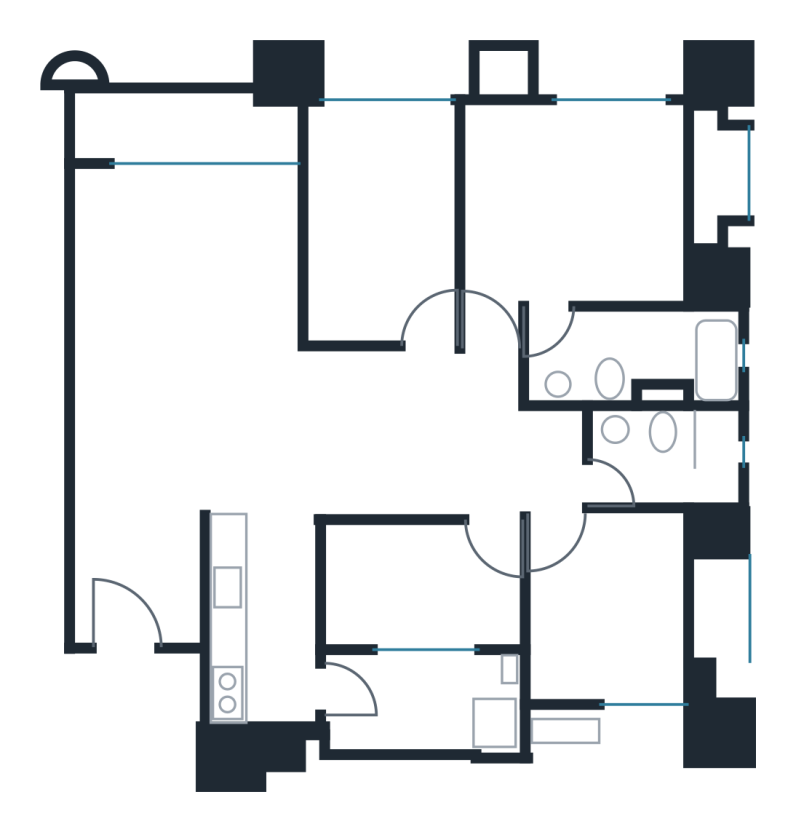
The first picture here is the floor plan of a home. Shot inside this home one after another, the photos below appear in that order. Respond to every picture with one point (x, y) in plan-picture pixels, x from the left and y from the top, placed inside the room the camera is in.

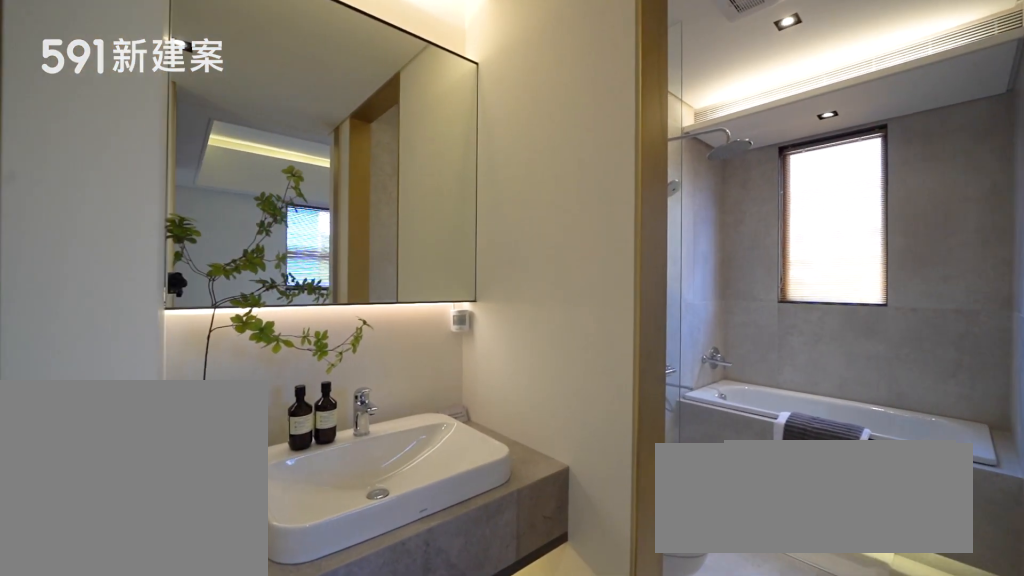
(674, 455)
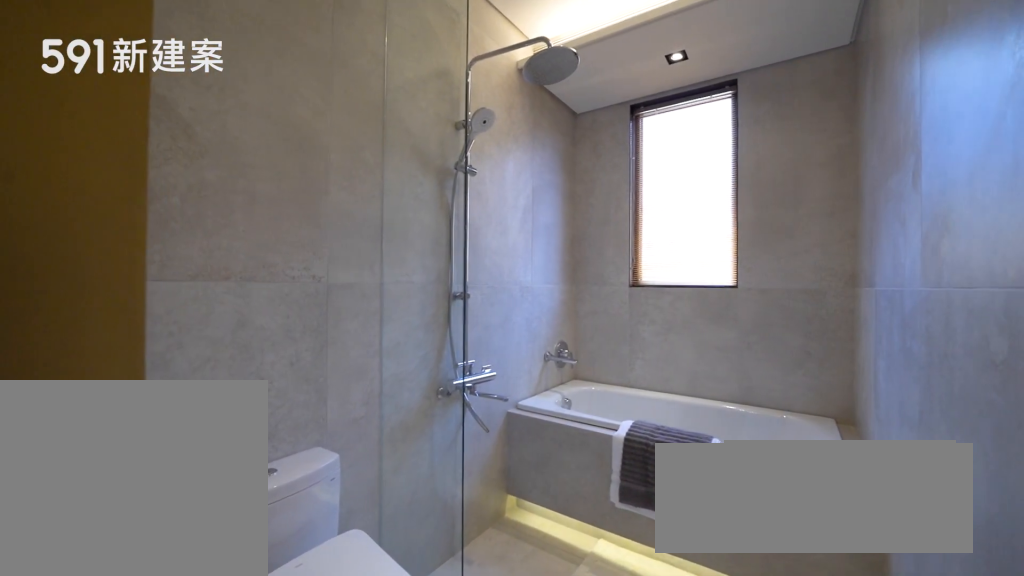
(674, 455)
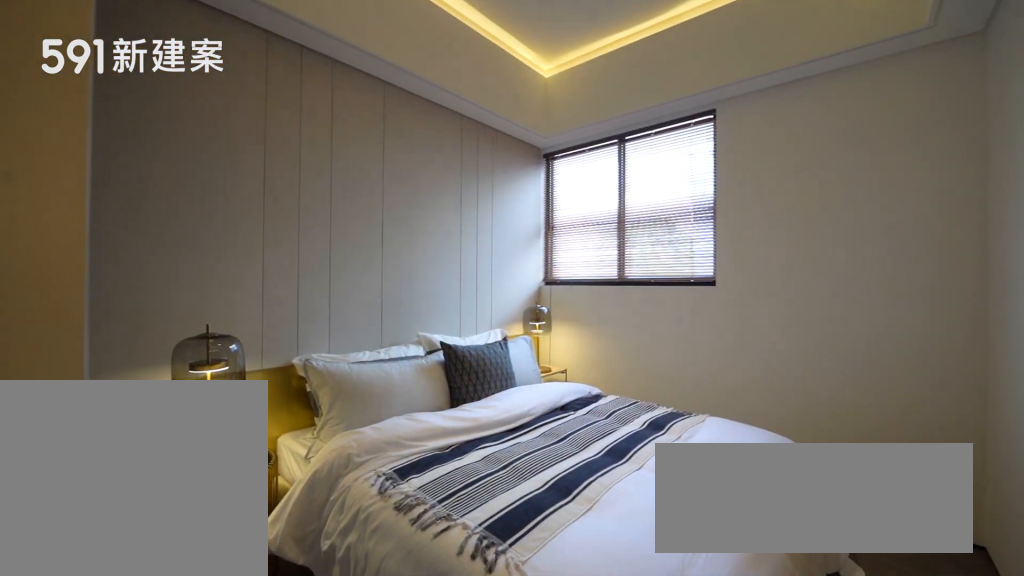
(609, 616)
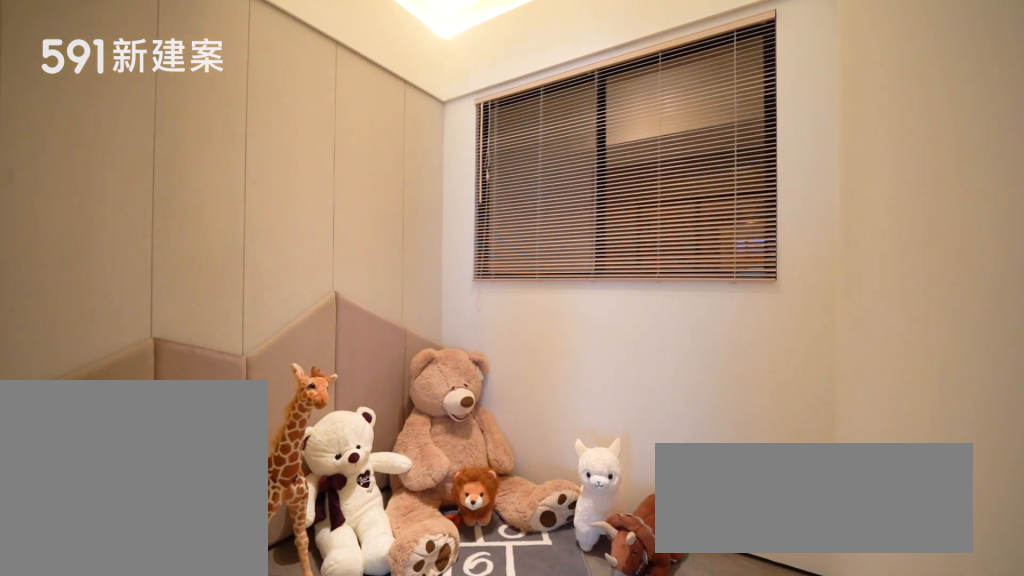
(417, 587)
